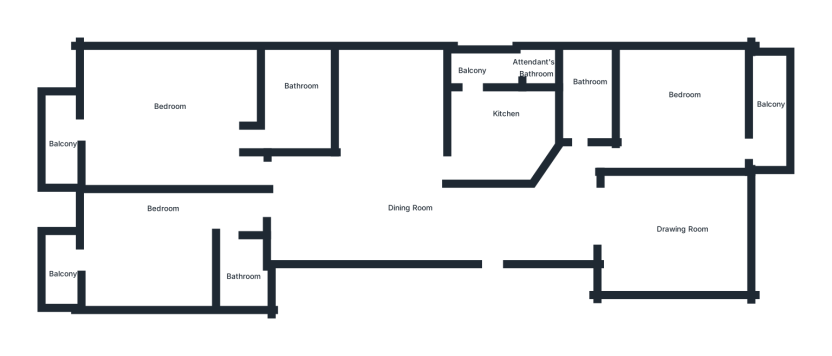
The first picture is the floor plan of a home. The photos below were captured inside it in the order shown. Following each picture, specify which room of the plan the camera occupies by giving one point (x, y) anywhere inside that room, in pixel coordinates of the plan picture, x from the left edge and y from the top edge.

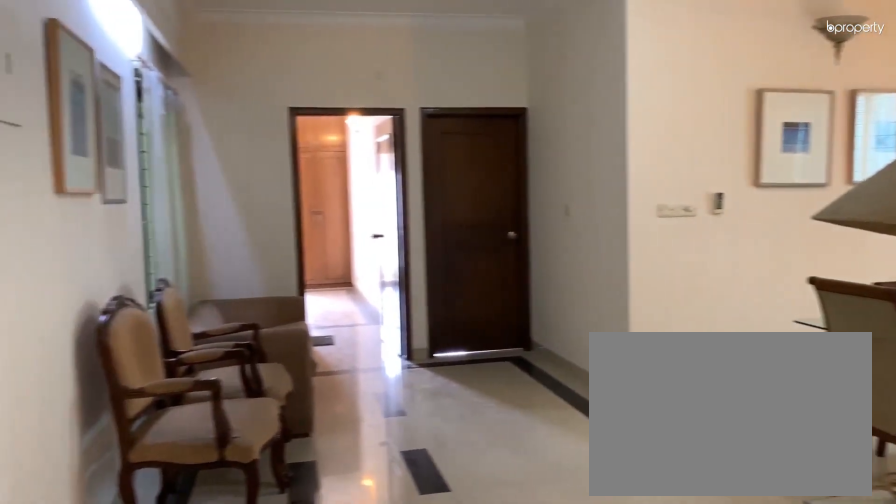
(389, 203)
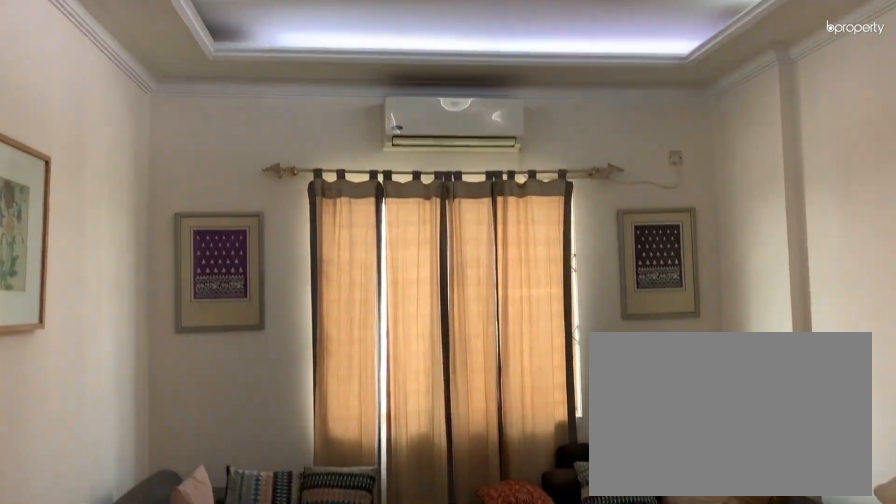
(675, 235)
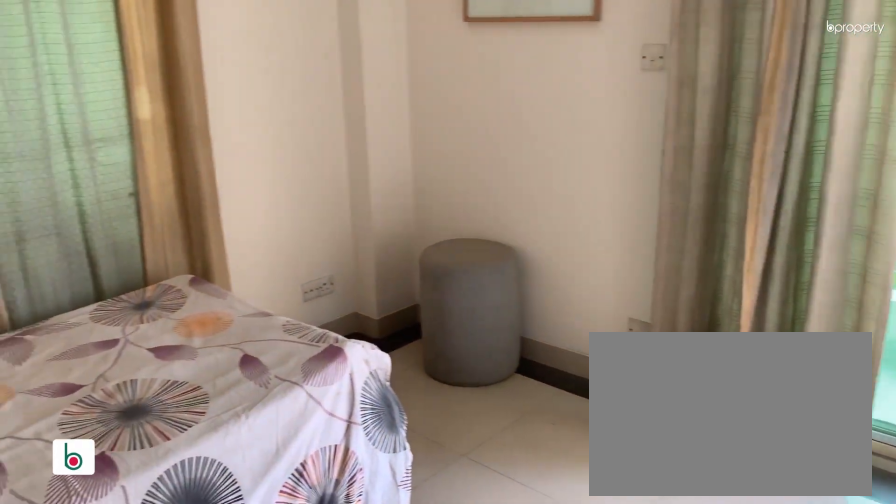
(692, 119)
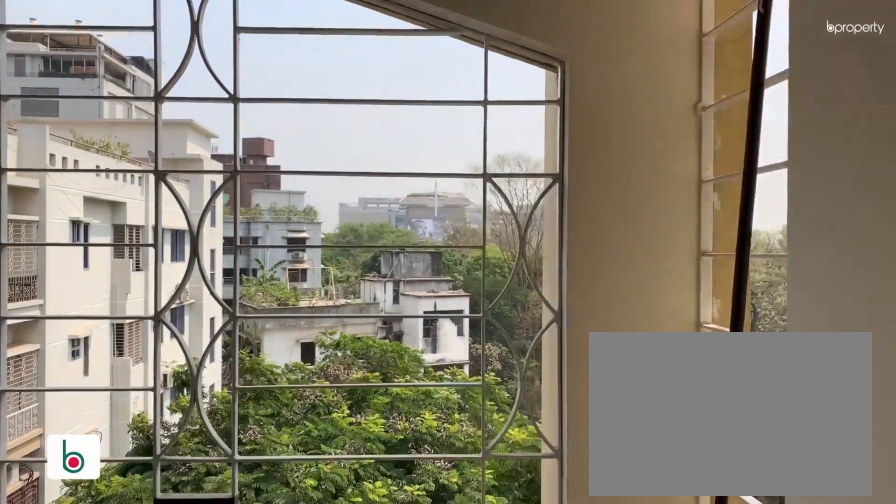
(64, 264)
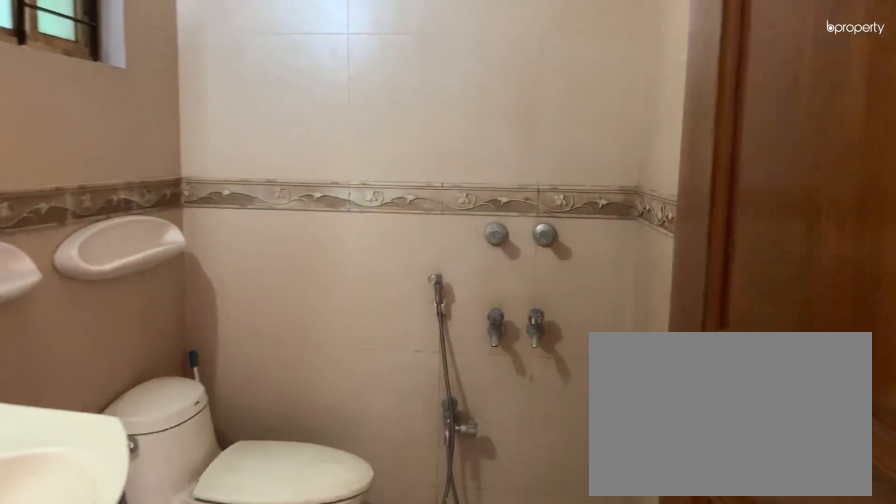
(237, 271)
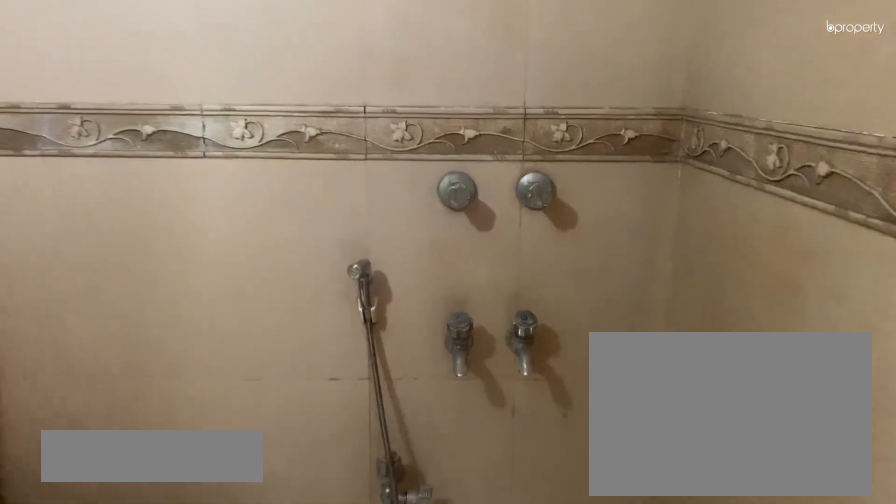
(237, 271)
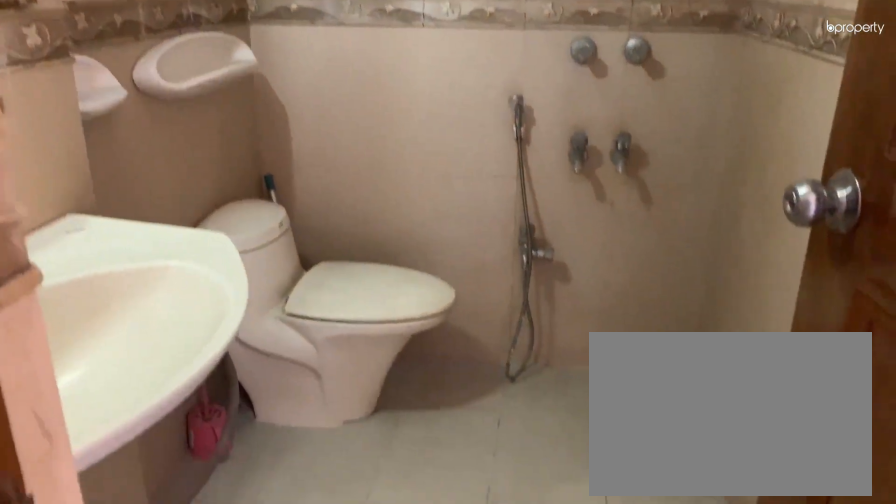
(237, 271)
